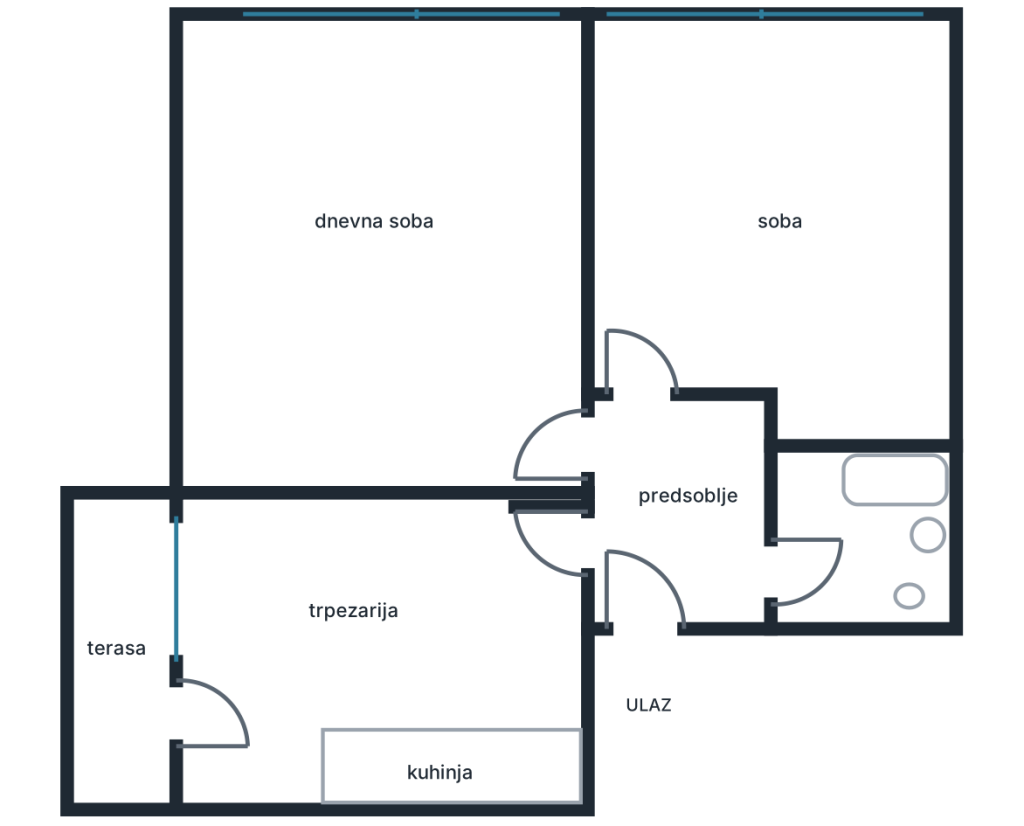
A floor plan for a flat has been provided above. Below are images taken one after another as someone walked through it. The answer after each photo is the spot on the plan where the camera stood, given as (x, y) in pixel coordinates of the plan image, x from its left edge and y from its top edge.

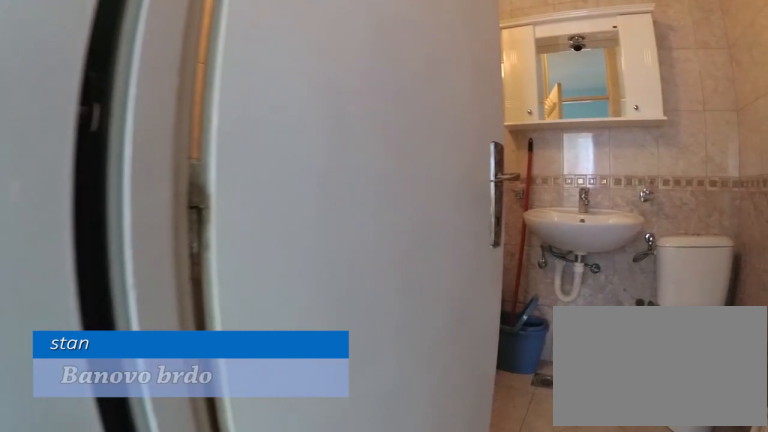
(697, 587)
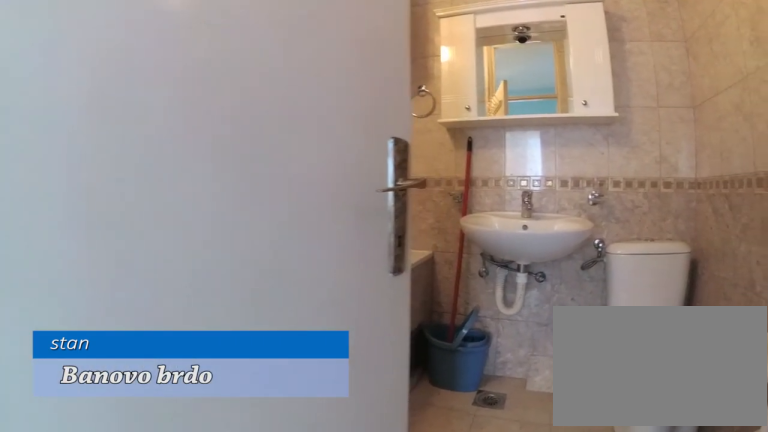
(718, 574)
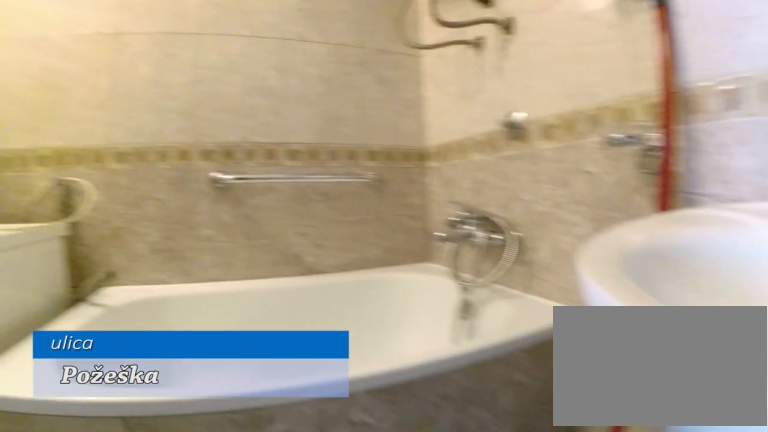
(849, 597)
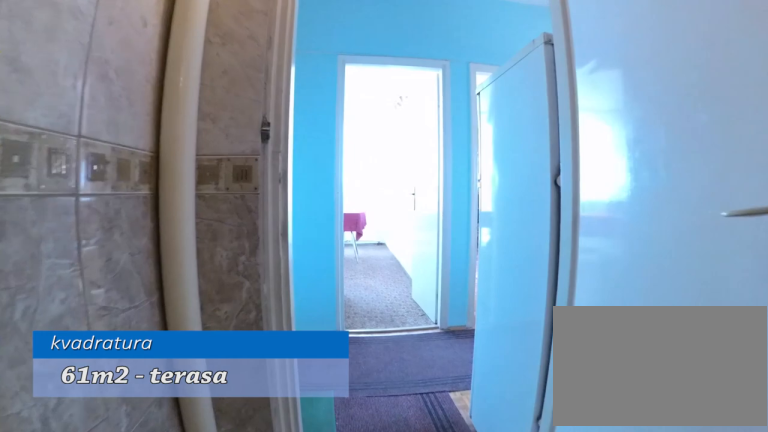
(887, 570)
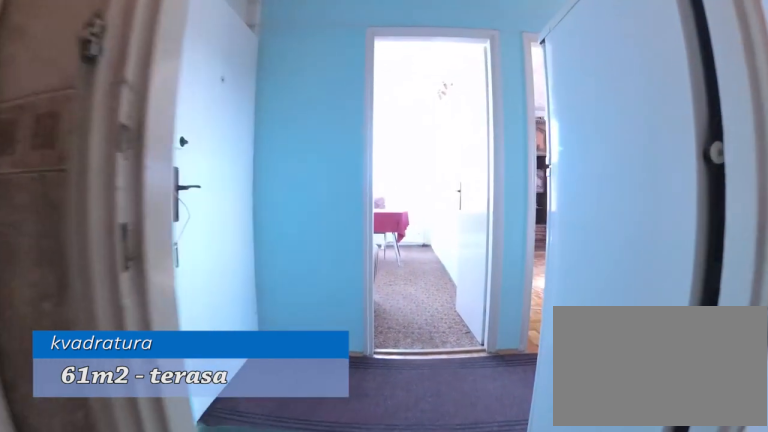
(862, 567)
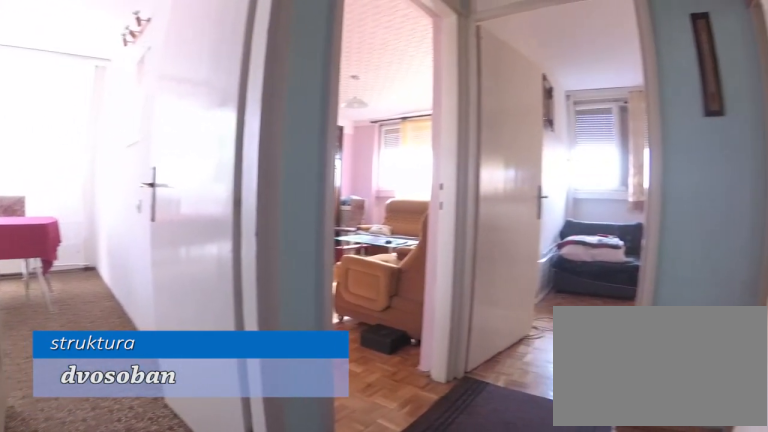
(740, 597)
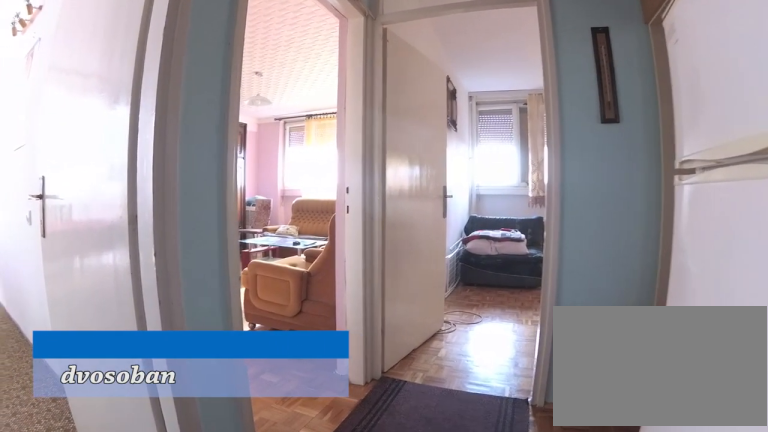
(692, 602)
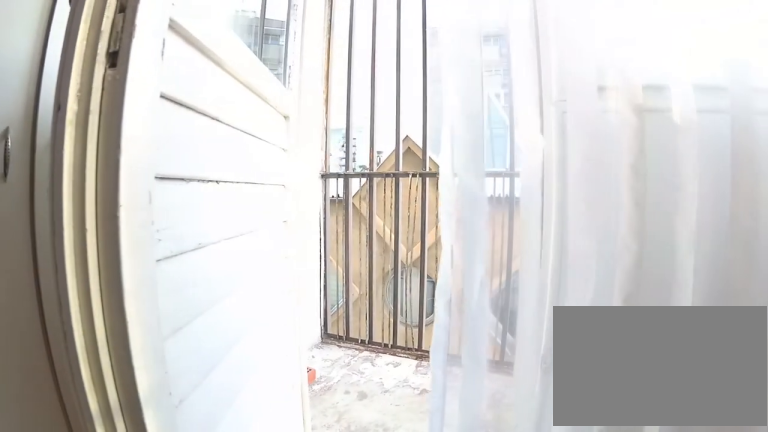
(261, 726)
